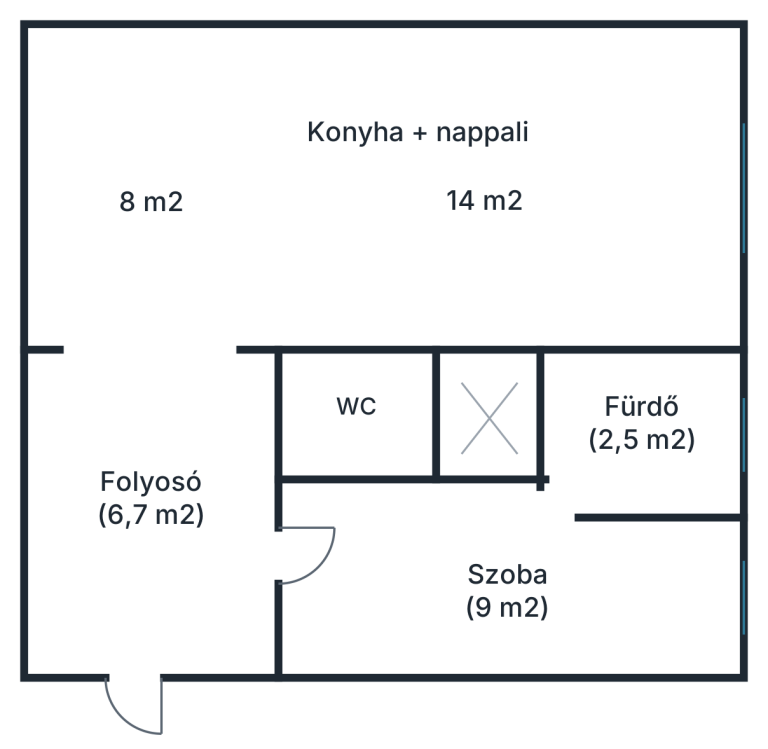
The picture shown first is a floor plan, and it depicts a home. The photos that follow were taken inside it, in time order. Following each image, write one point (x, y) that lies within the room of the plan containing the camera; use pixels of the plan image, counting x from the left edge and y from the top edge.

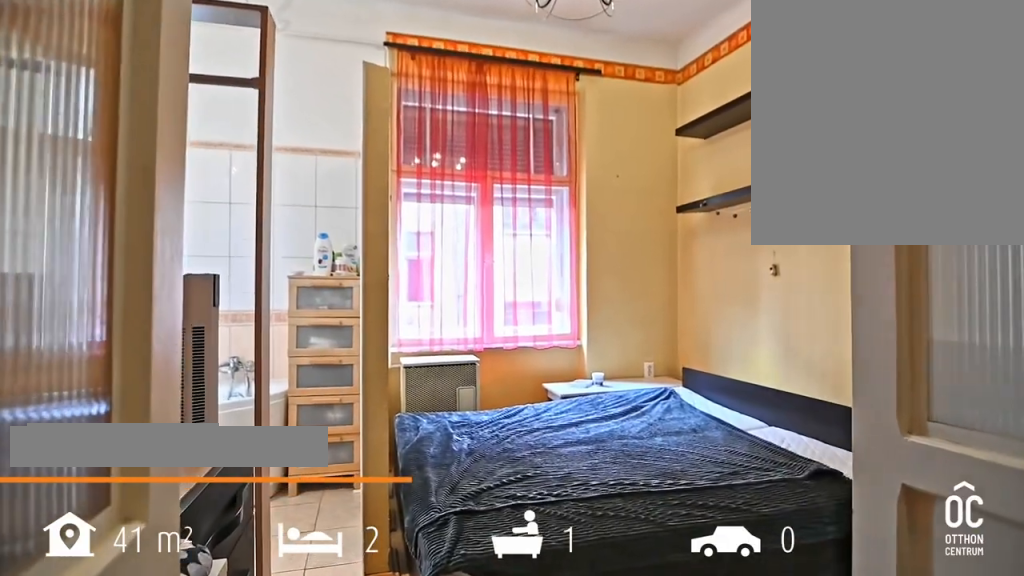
(505, 587)
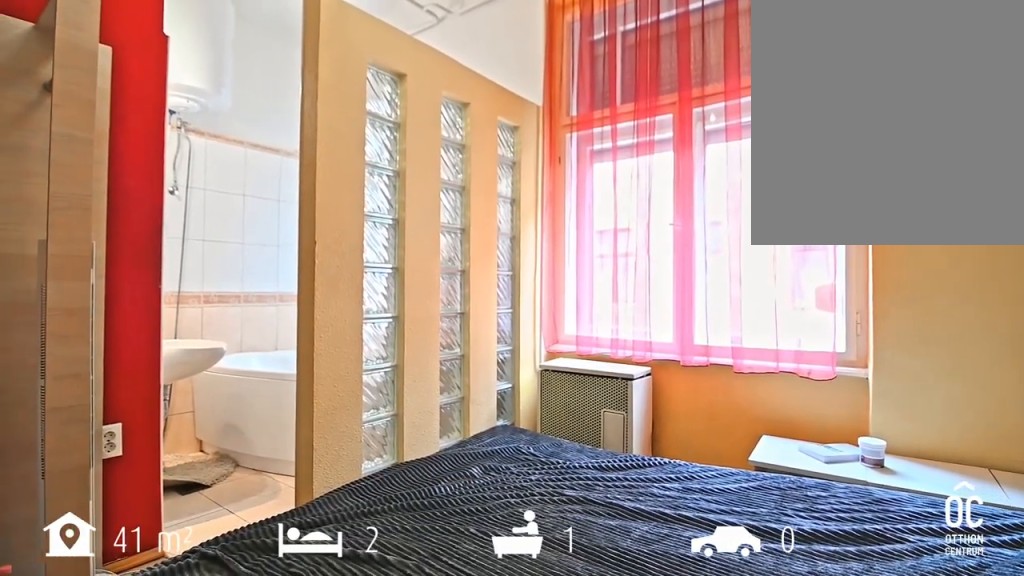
(505, 586)
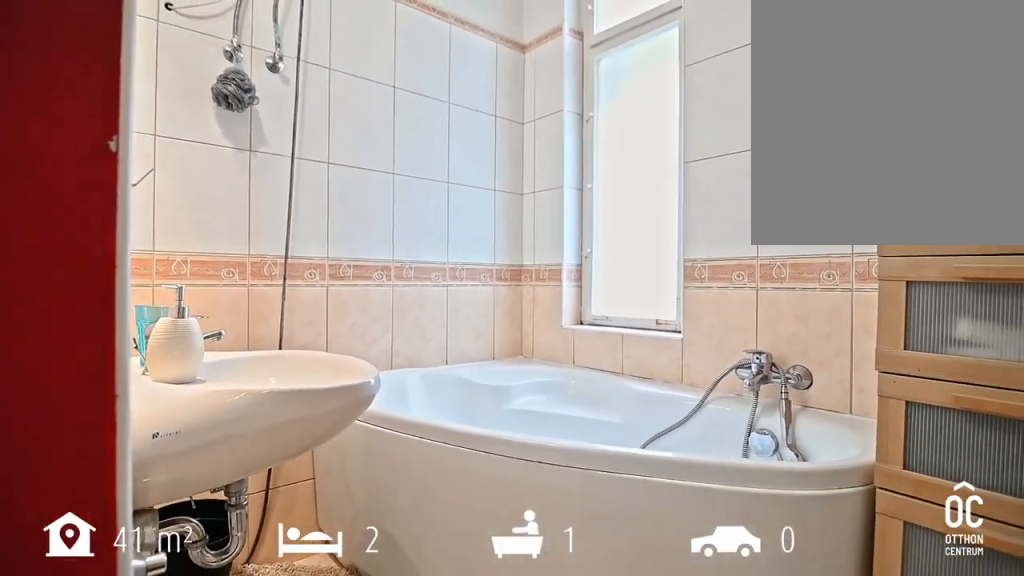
(635, 424)
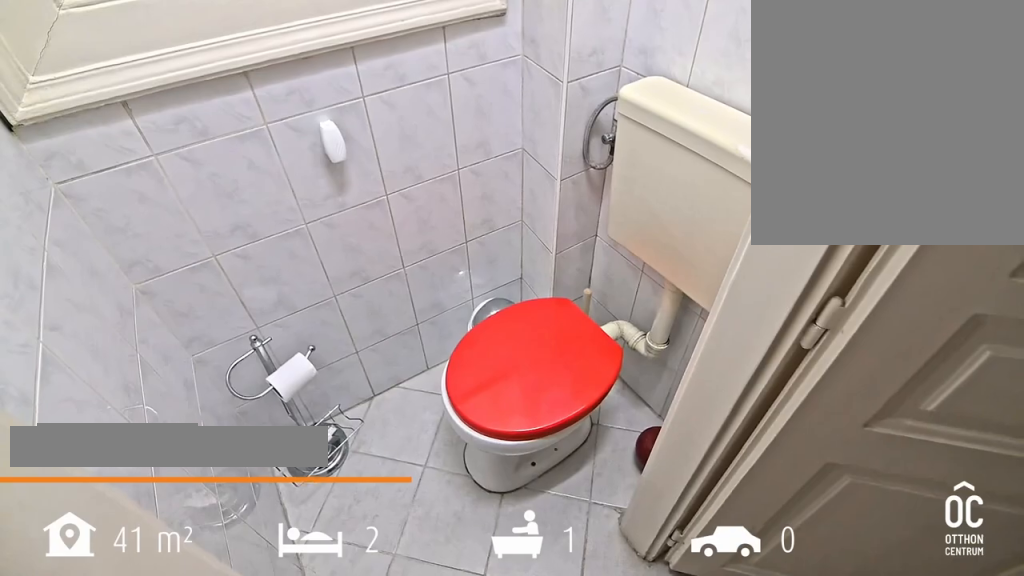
(364, 416)
